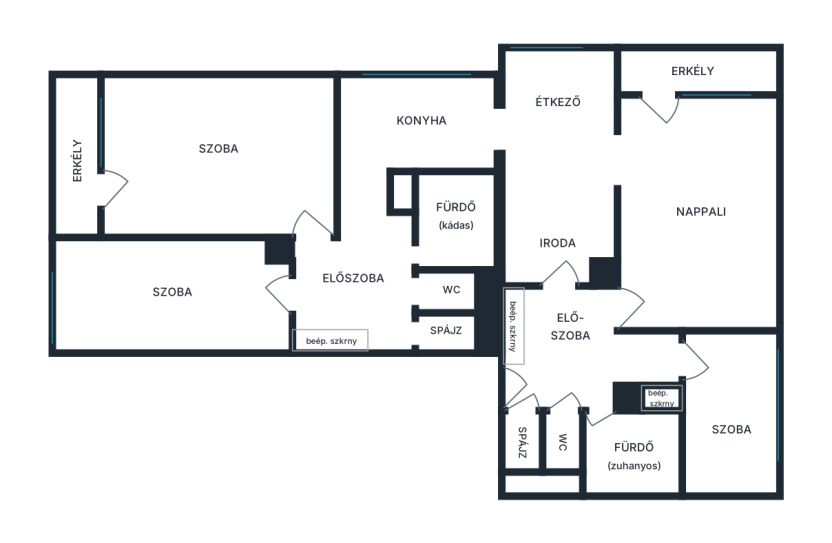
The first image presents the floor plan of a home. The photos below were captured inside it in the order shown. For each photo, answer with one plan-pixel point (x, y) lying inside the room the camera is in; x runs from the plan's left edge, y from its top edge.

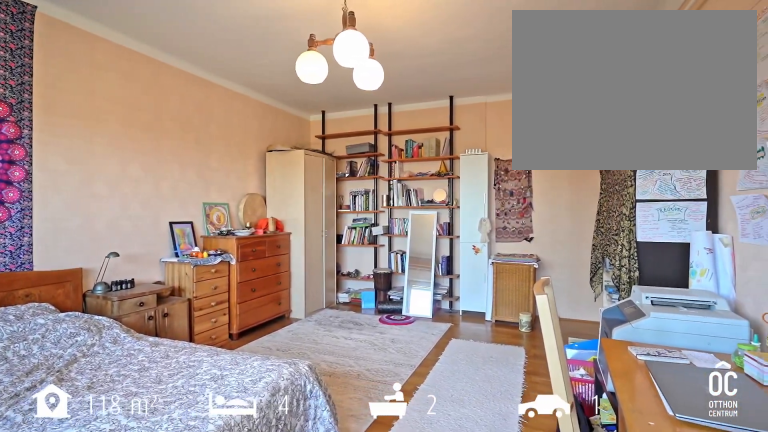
(218, 156)
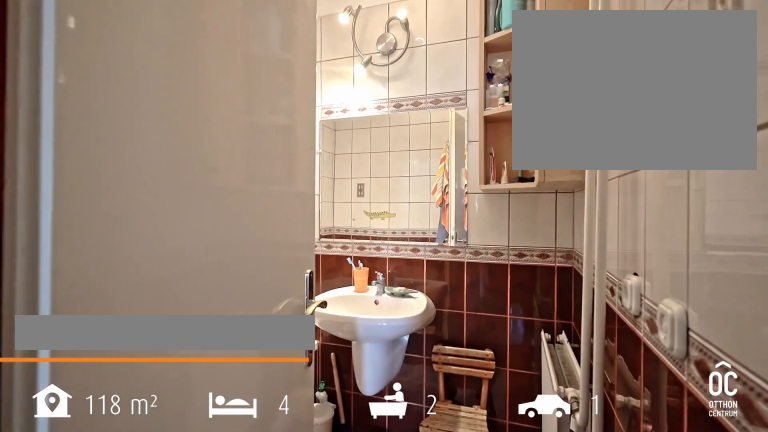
(453, 222)
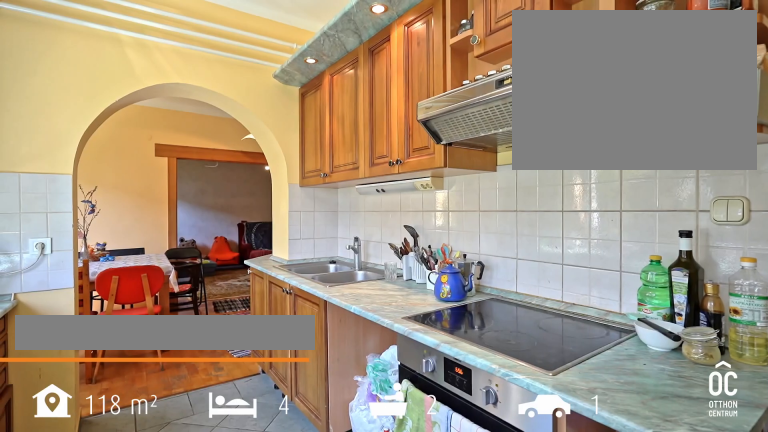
(421, 122)
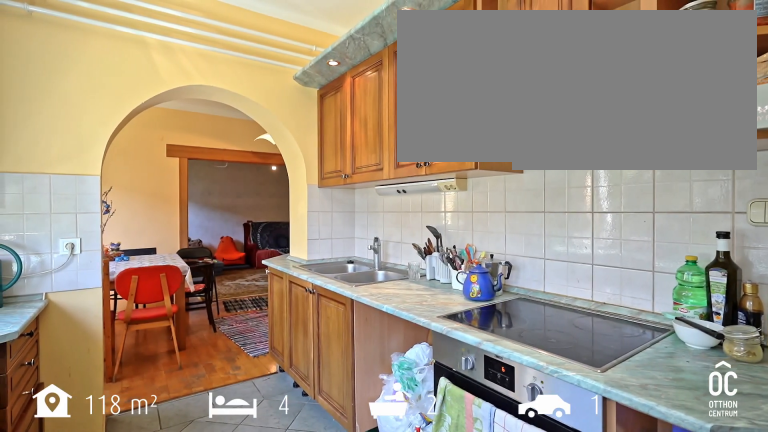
(421, 122)
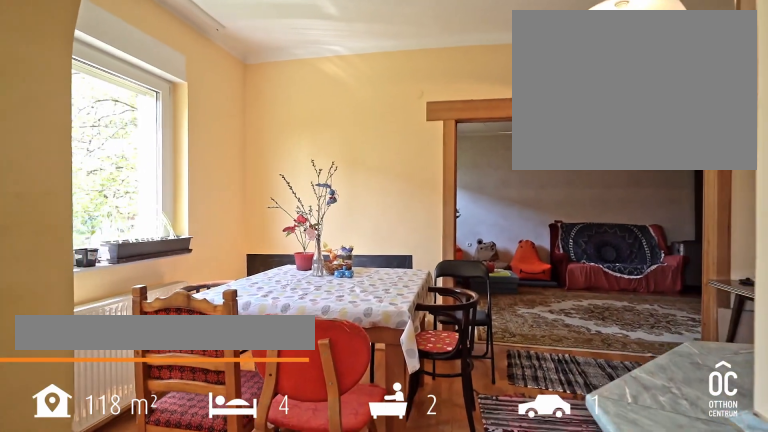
(558, 173)
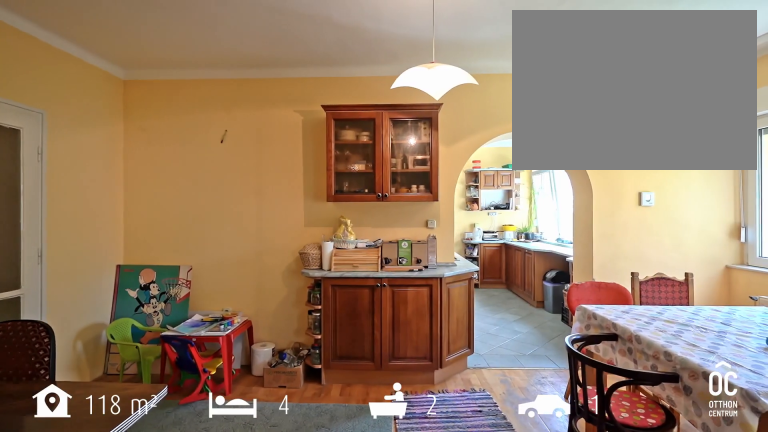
(558, 173)
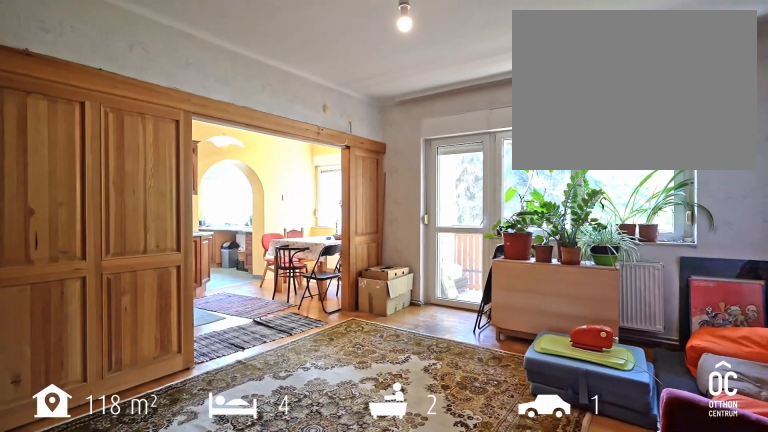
(696, 211)
